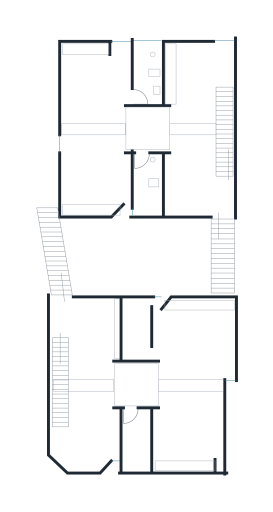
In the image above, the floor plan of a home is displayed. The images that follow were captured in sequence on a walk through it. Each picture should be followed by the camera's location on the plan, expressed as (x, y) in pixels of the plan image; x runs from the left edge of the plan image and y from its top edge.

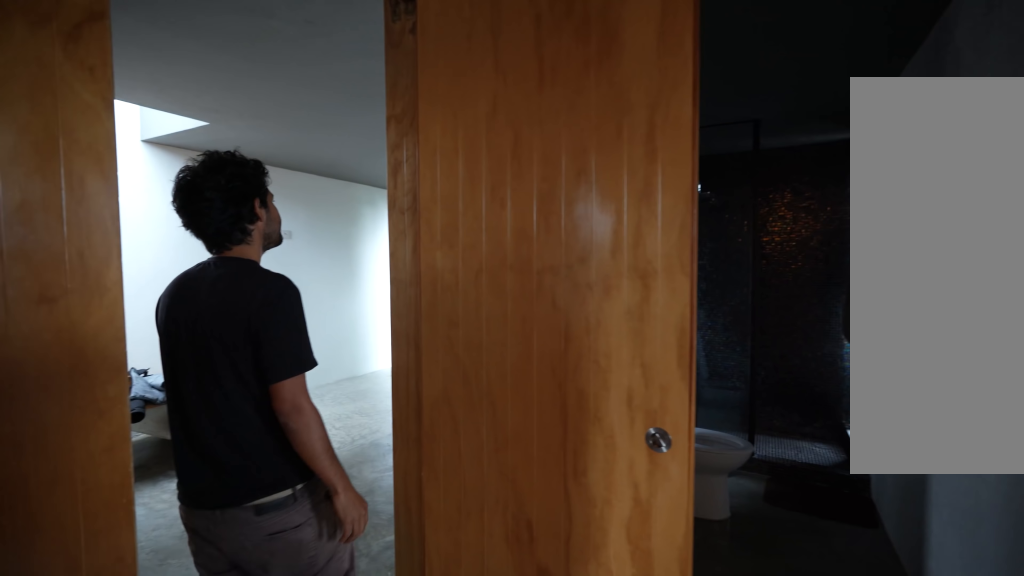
(147, 164)
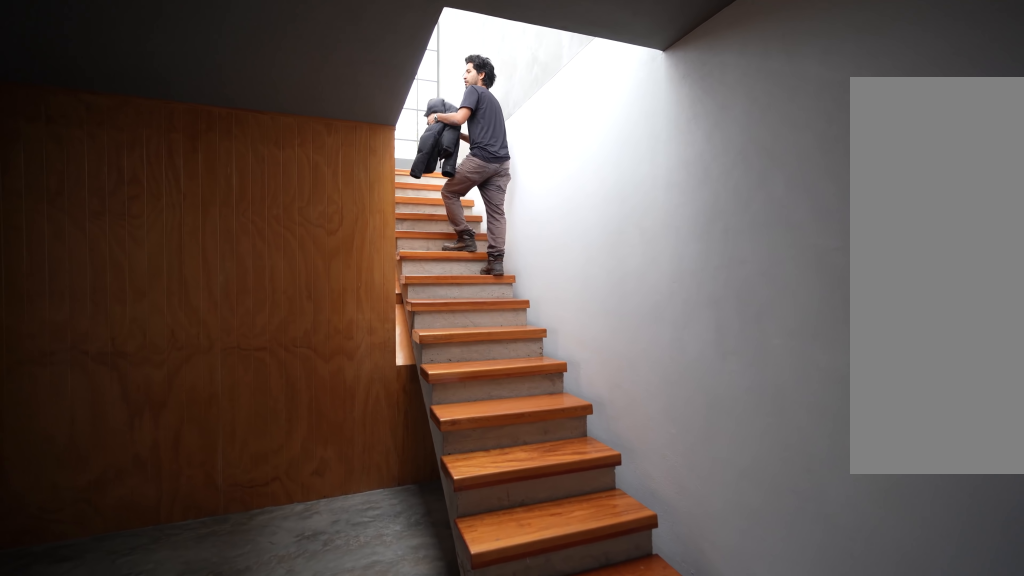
(180, 154)
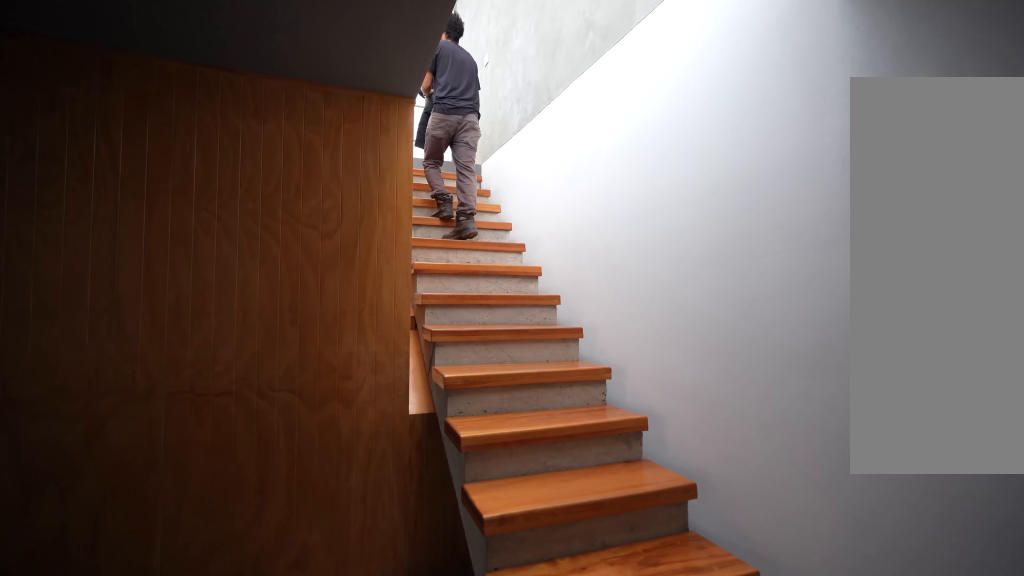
(190, 172)
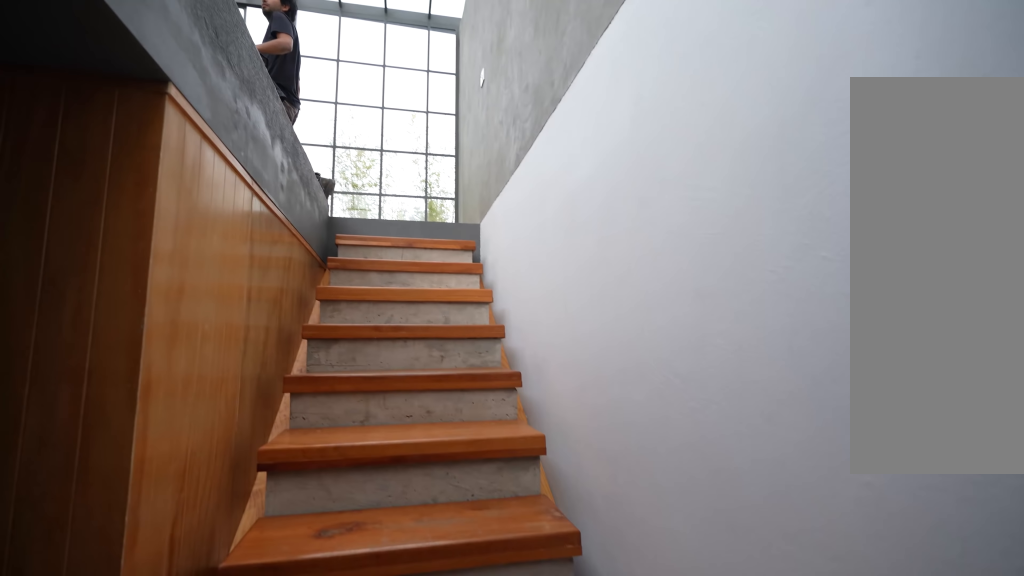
(209, 207)
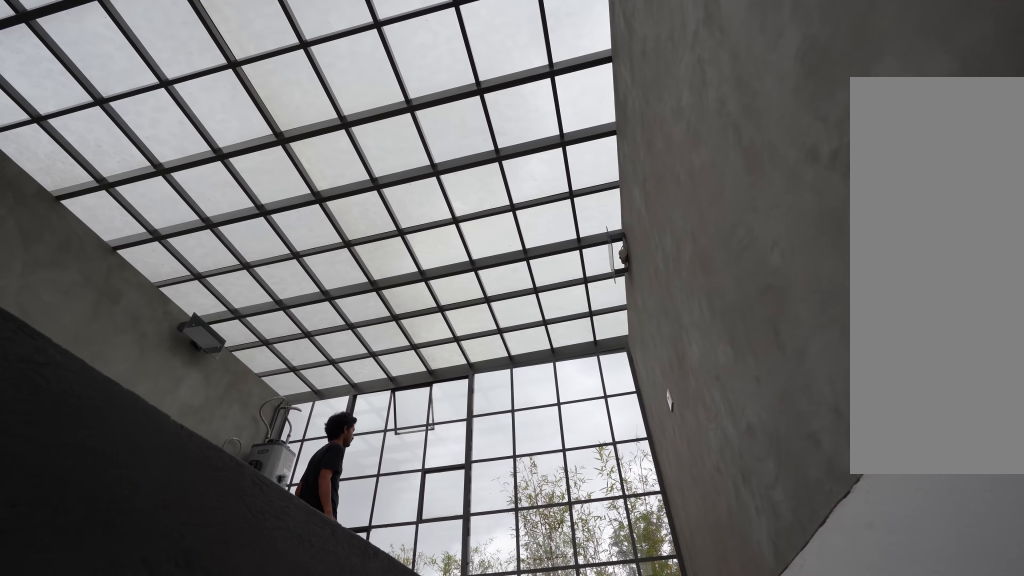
(223, 203)
